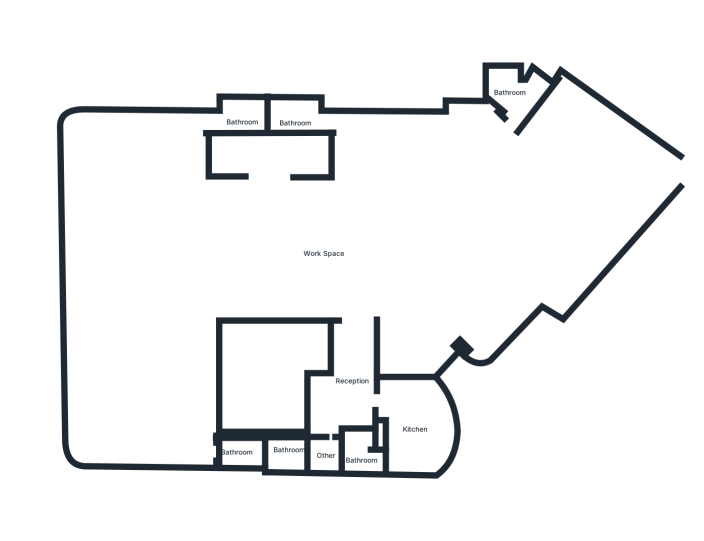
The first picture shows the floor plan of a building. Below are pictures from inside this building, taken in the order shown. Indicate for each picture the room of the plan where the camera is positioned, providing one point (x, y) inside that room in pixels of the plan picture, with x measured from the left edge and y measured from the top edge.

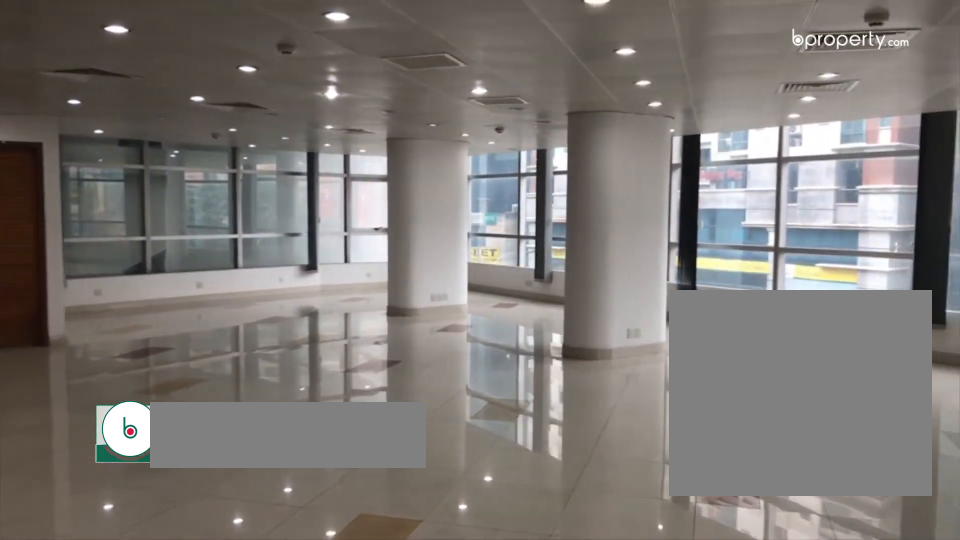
(323, 254)
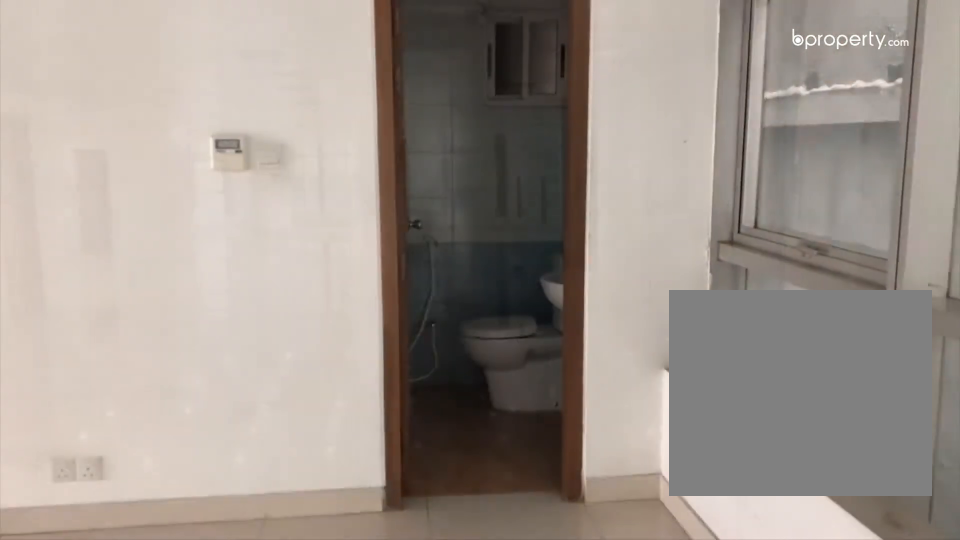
(323, 254)
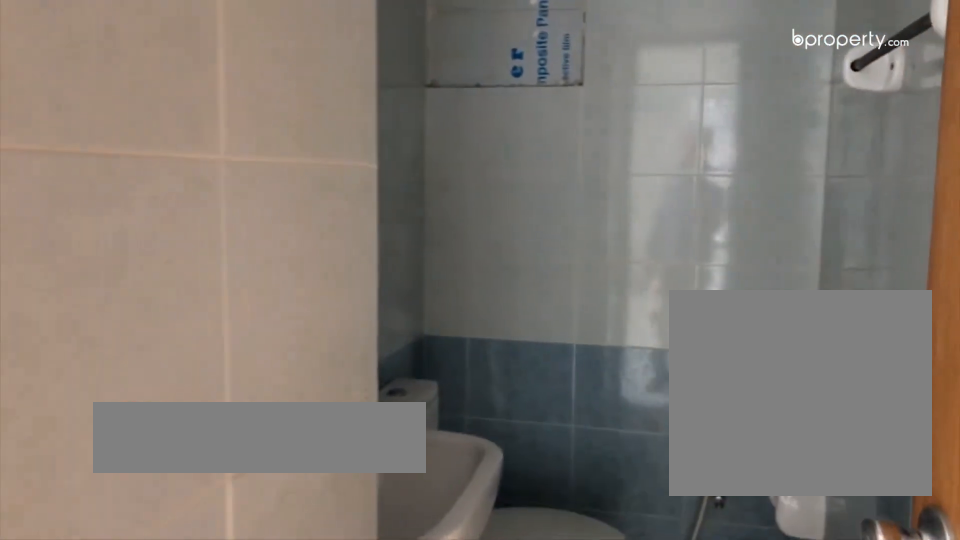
(218, 121)
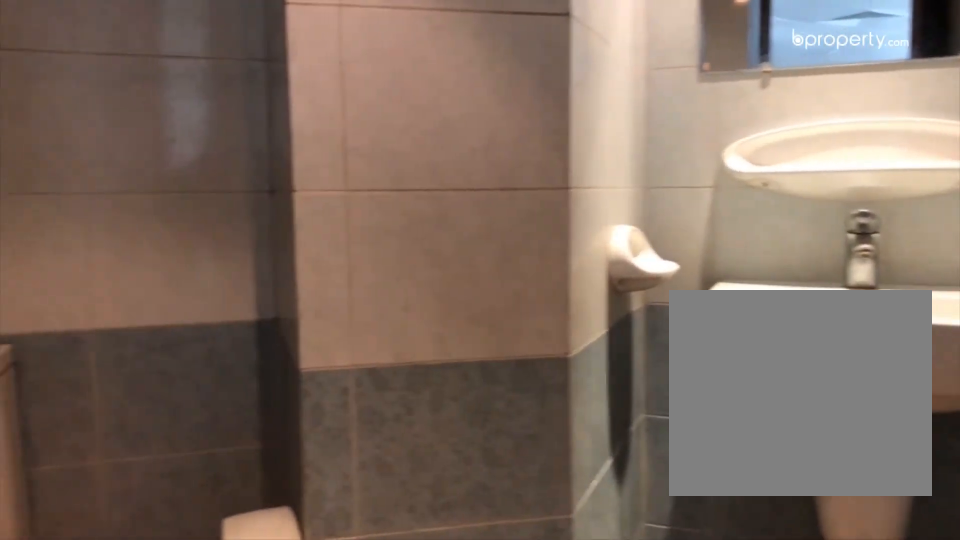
(506, 83)
